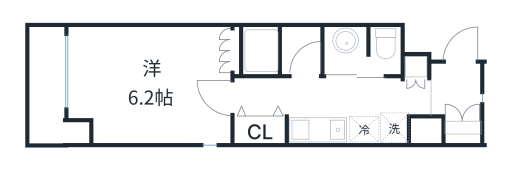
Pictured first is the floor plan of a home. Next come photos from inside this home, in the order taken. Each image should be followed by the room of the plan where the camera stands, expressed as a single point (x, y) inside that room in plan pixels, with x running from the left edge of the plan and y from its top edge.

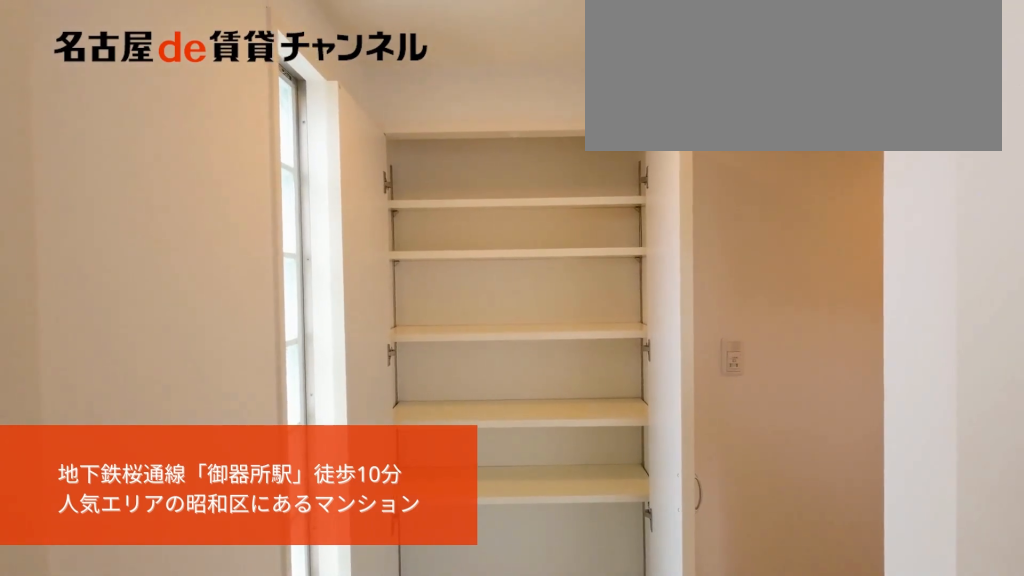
(455, 98)
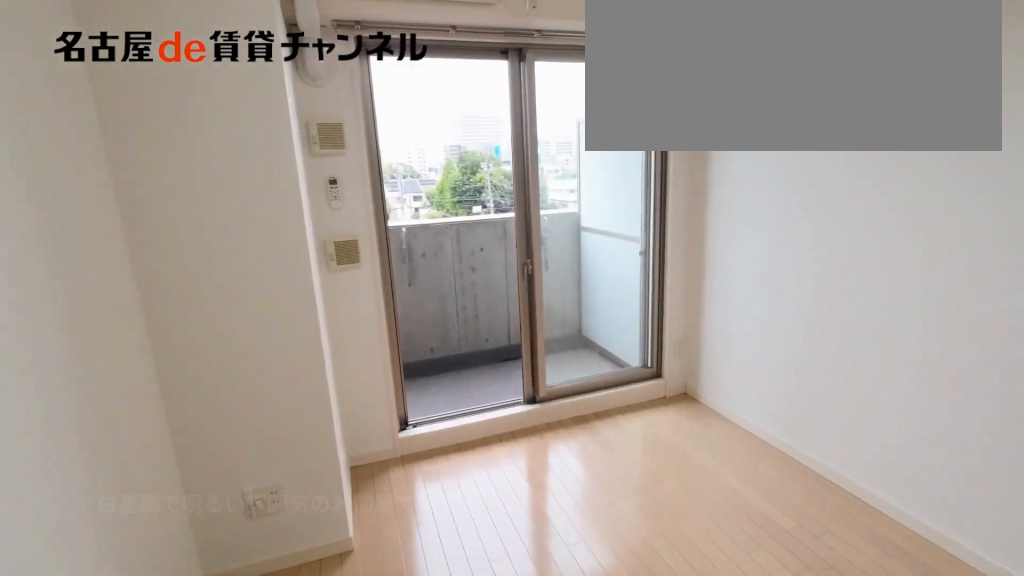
(149, 84)
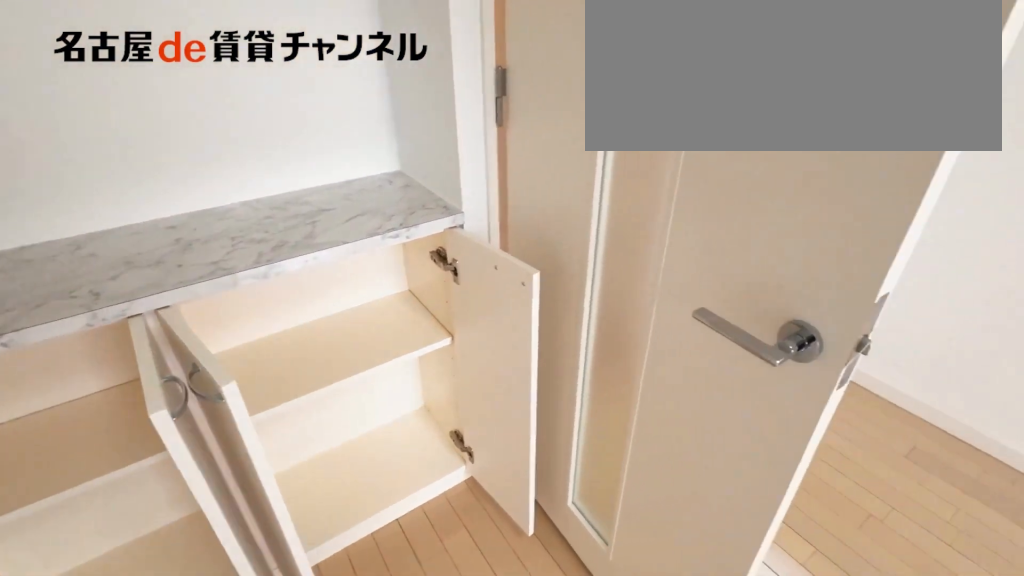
(149, 84)
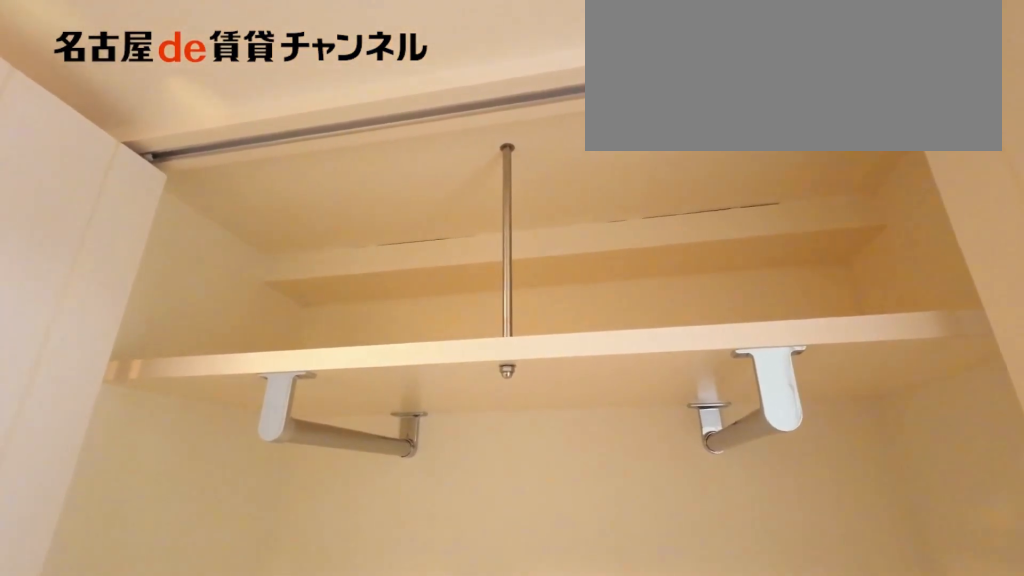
(261, 129)
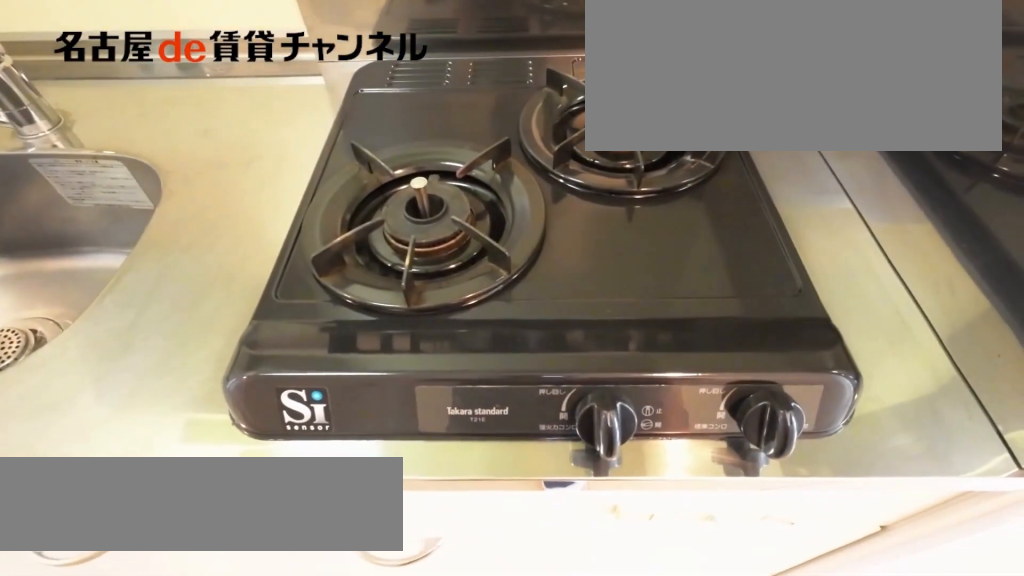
(331, 130)
